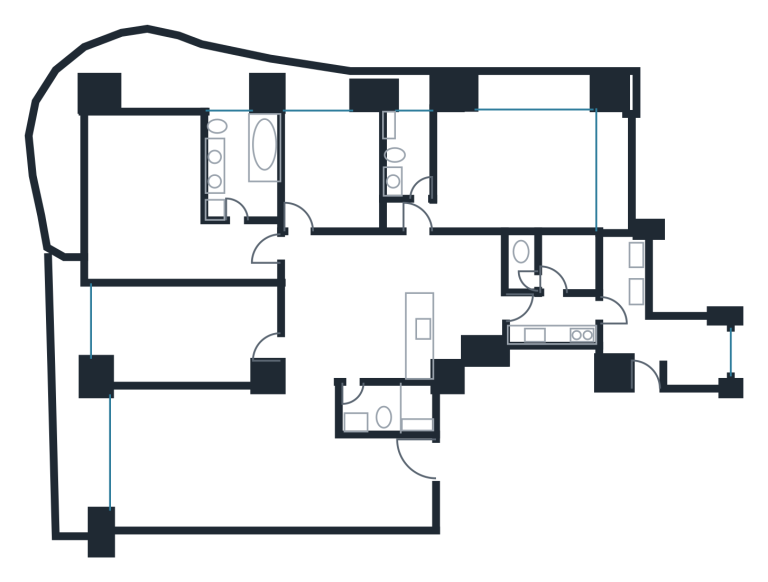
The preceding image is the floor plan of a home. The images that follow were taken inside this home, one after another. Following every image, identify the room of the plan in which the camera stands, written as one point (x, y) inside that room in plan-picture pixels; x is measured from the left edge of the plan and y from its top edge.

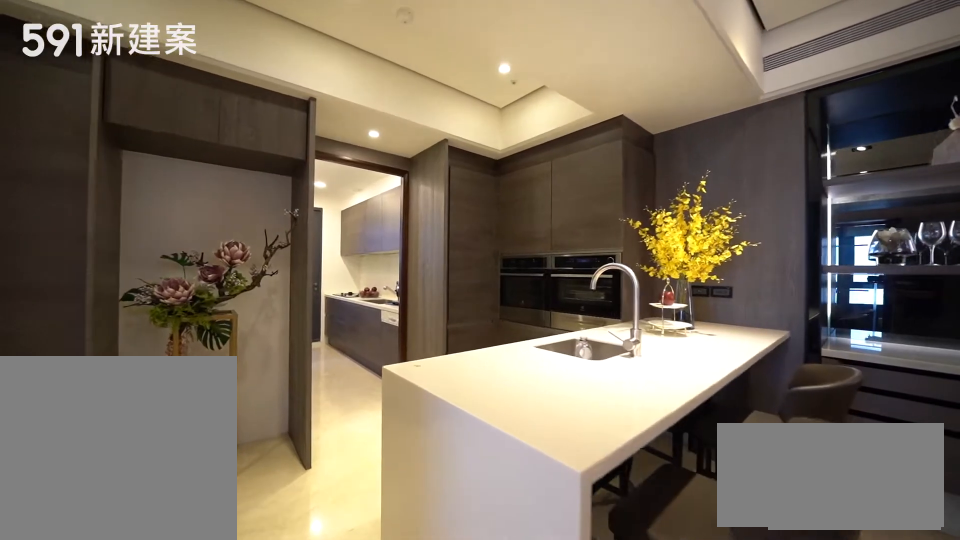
(448, 302)
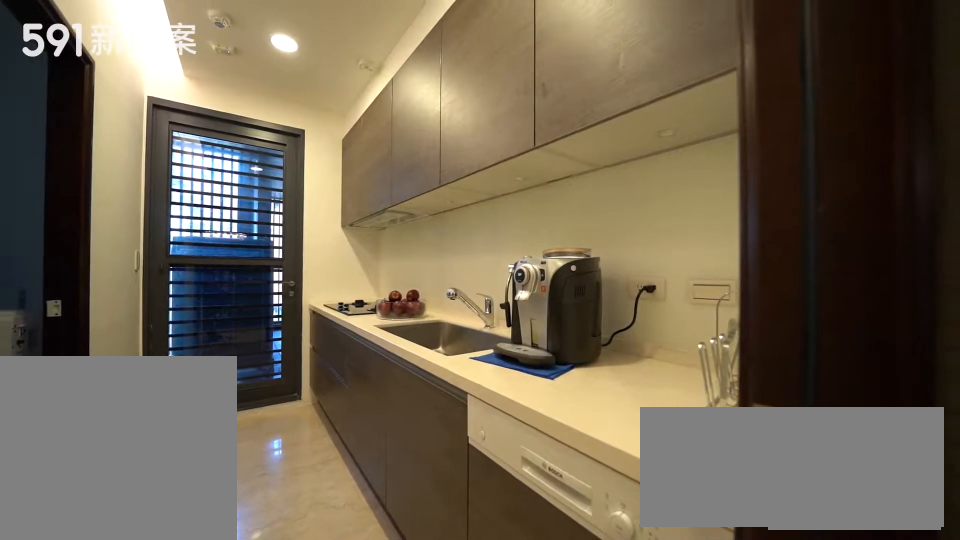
(557, 321)
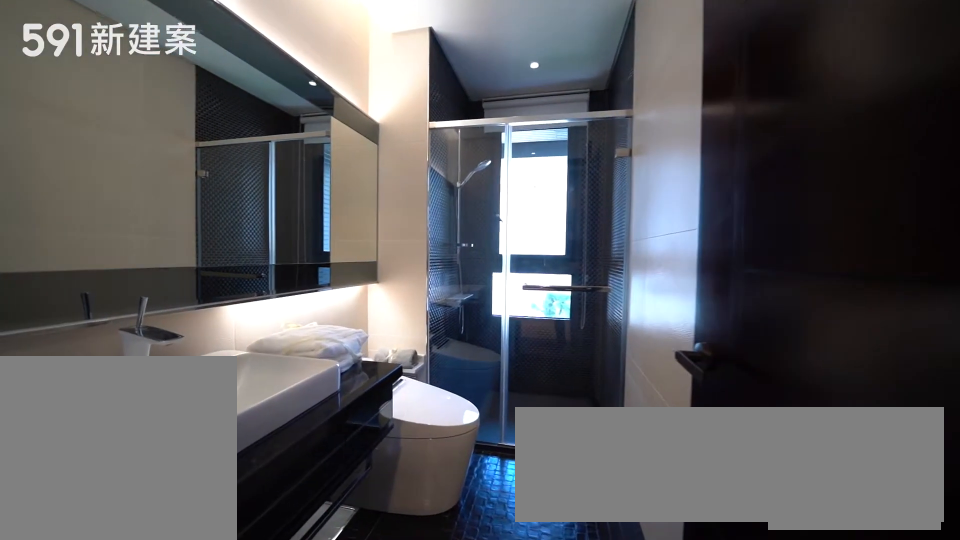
(410, 149)
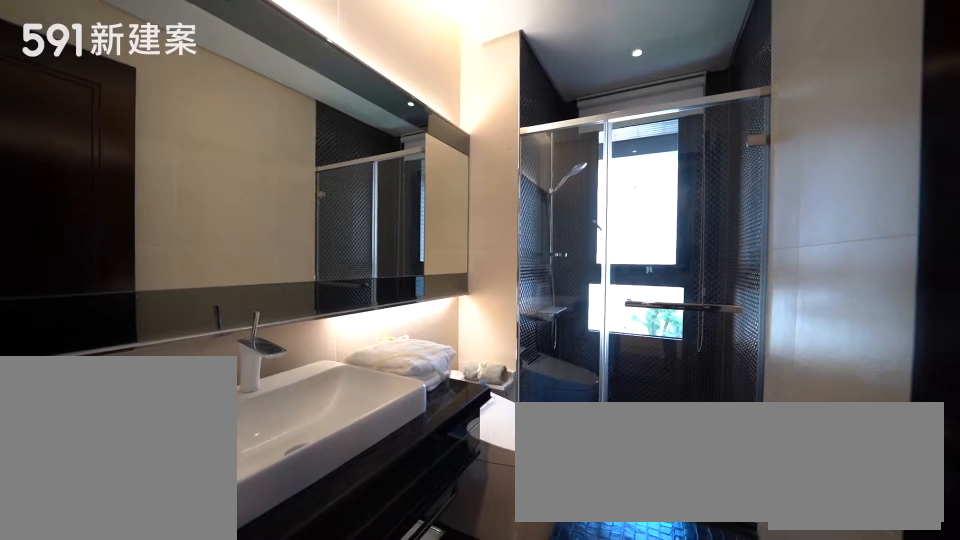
(410, 149)
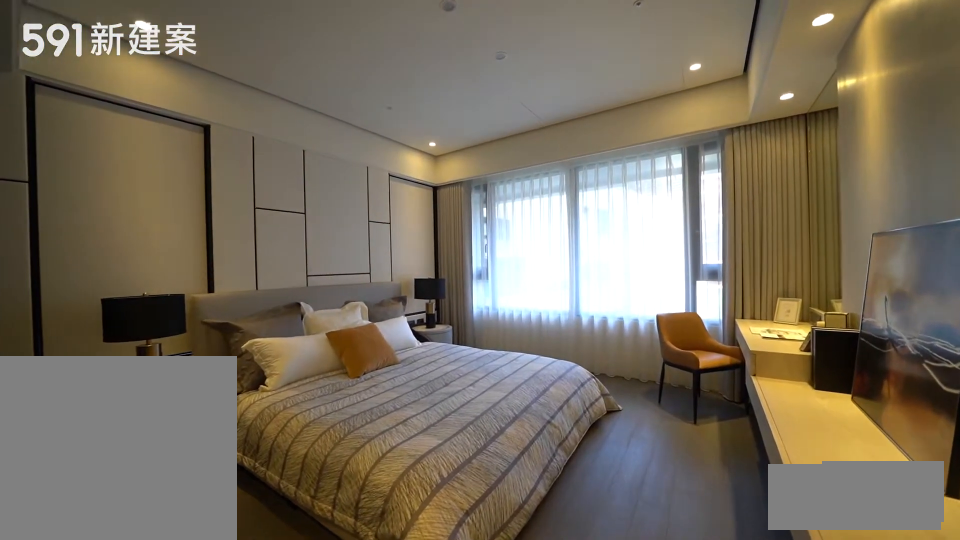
(510, 171)
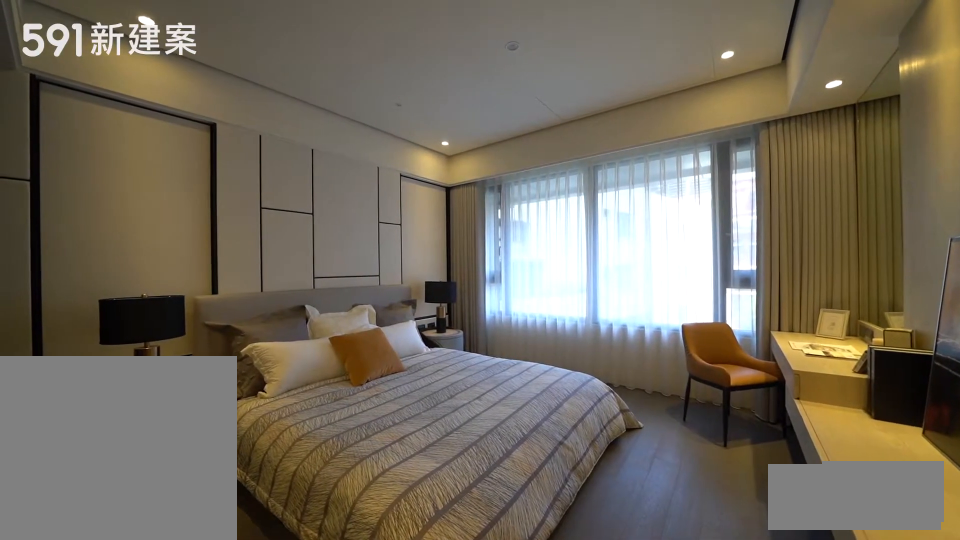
(510, 171)
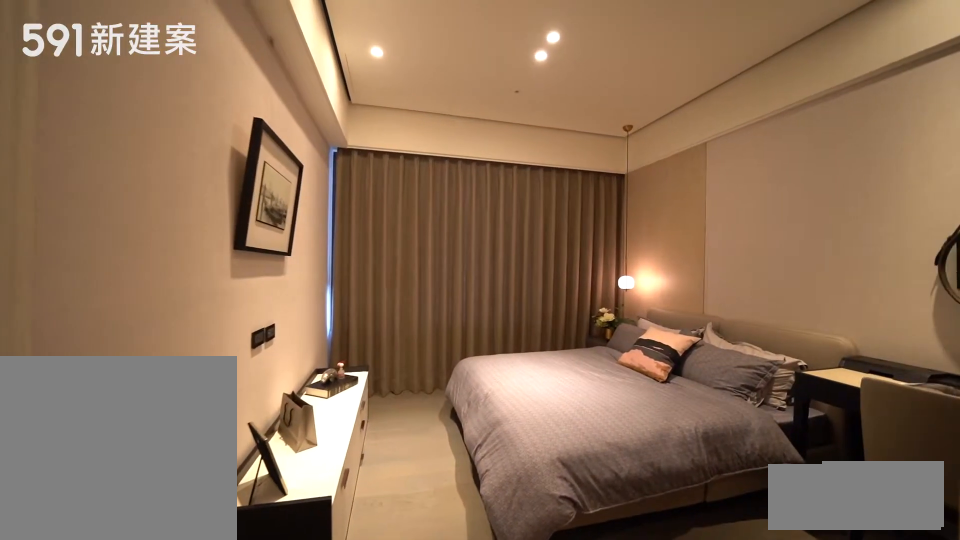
(334, 169)
